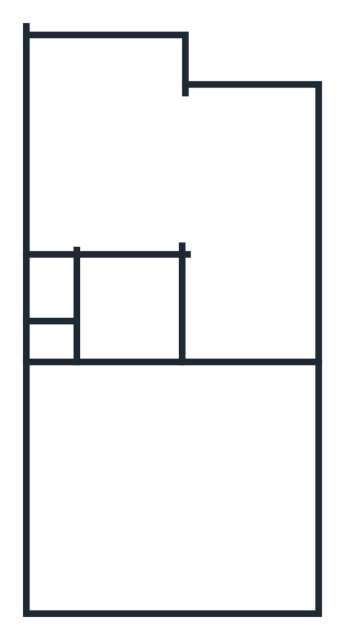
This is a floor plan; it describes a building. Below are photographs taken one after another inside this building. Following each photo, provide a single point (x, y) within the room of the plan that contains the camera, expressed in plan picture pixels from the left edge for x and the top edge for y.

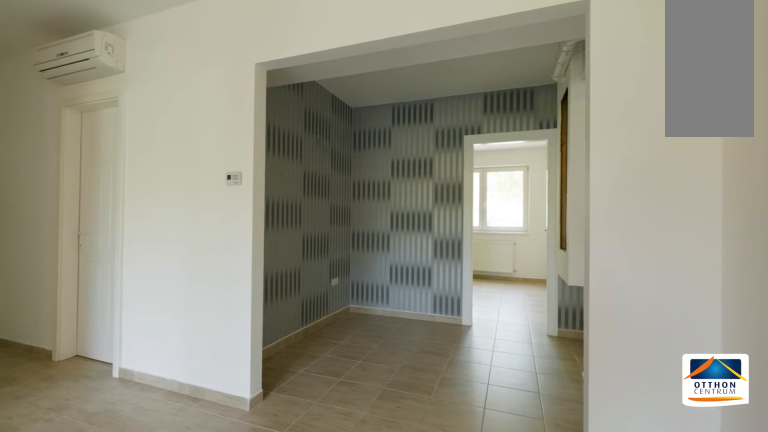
(250, 315)
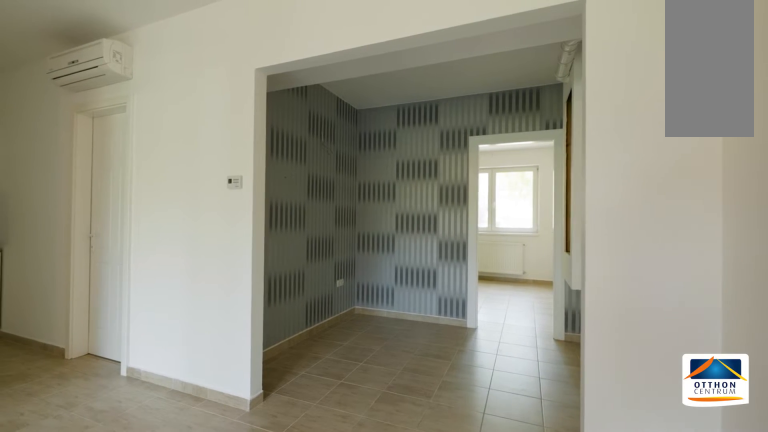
(250, 315)
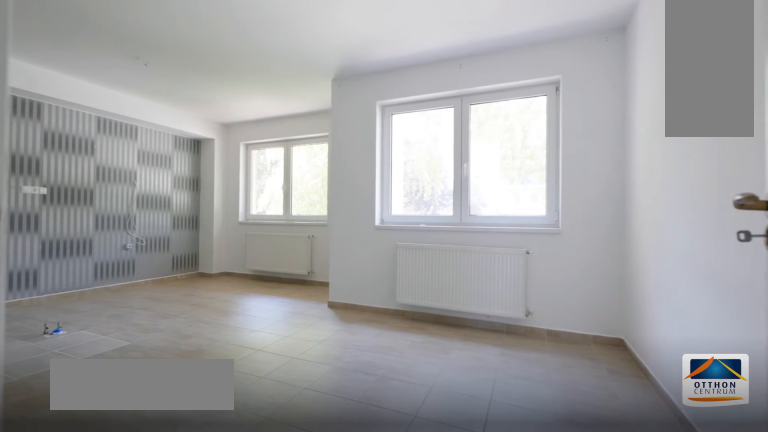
(150, 159)
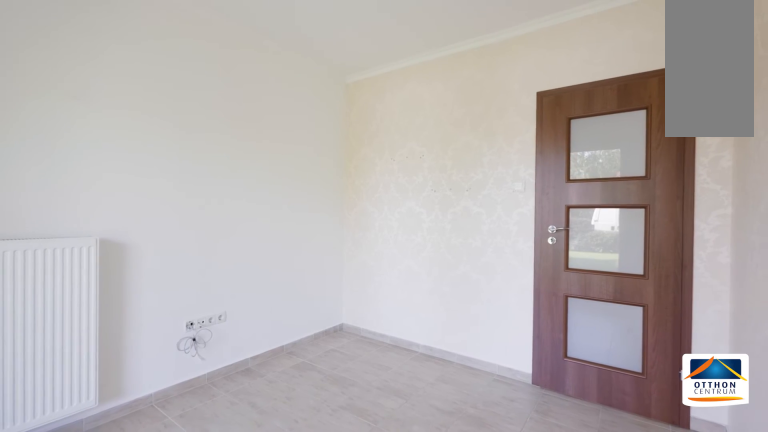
(112, 538)
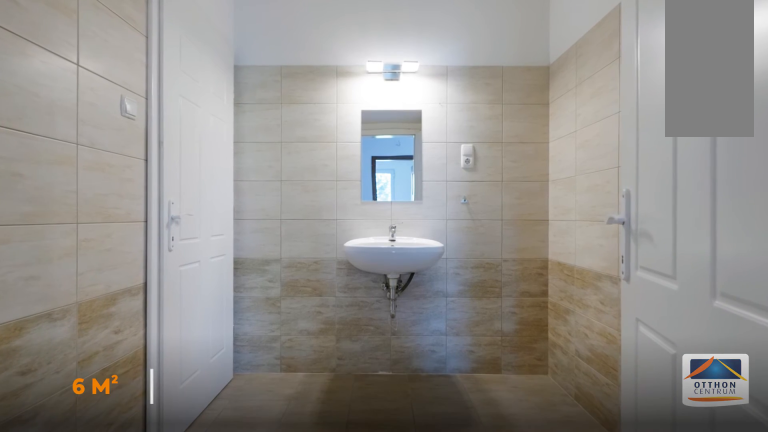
(127, 300)
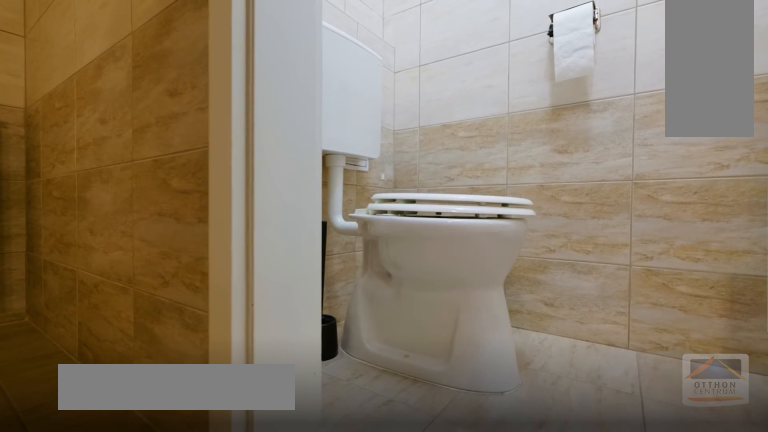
(127, 301)
